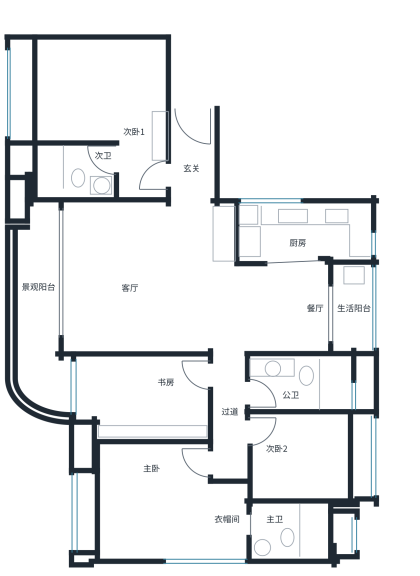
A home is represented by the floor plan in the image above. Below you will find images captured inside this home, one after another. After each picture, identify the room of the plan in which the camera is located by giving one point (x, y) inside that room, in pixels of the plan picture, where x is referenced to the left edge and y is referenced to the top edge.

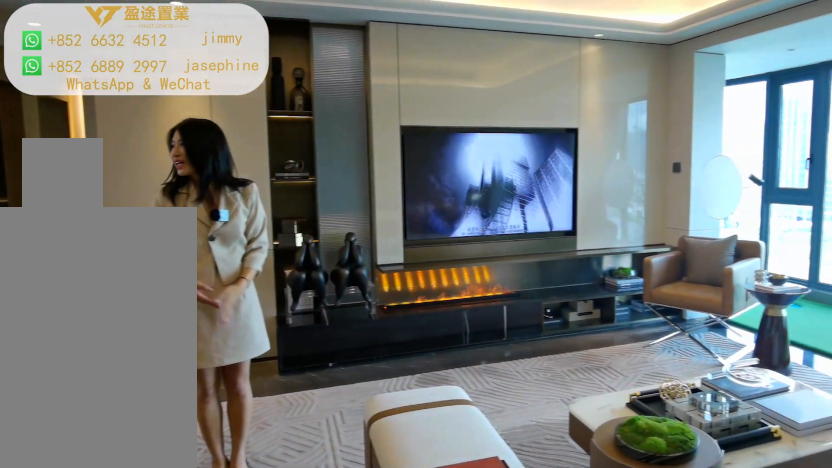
(138, 282)
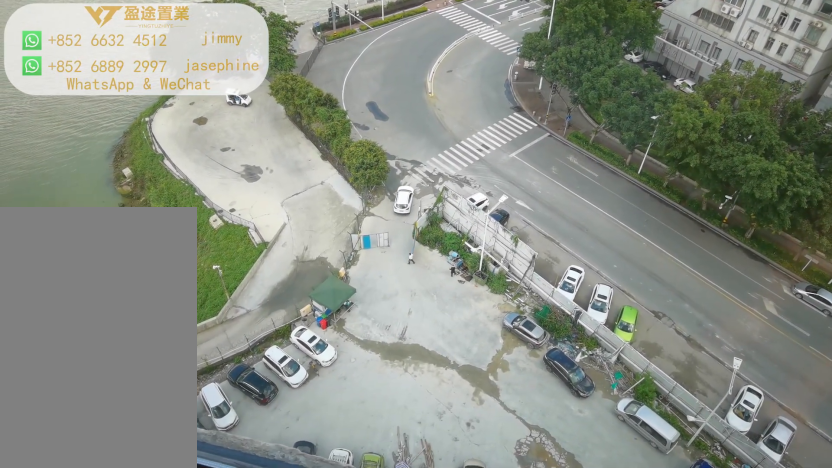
(34, 312)
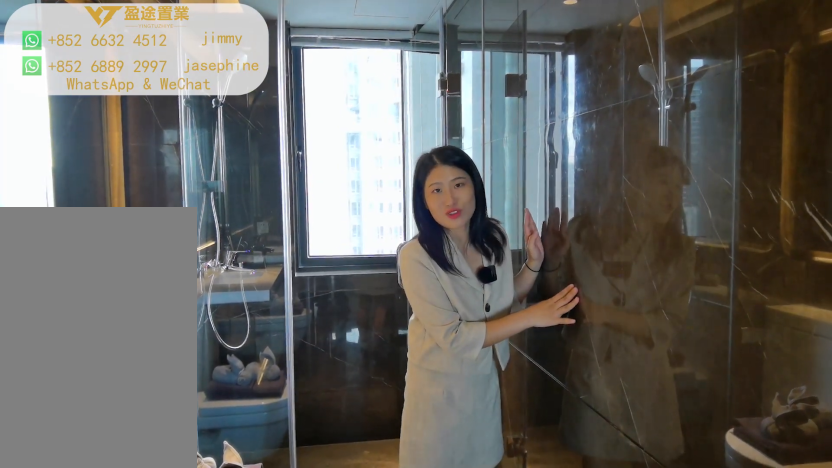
(300, 385)
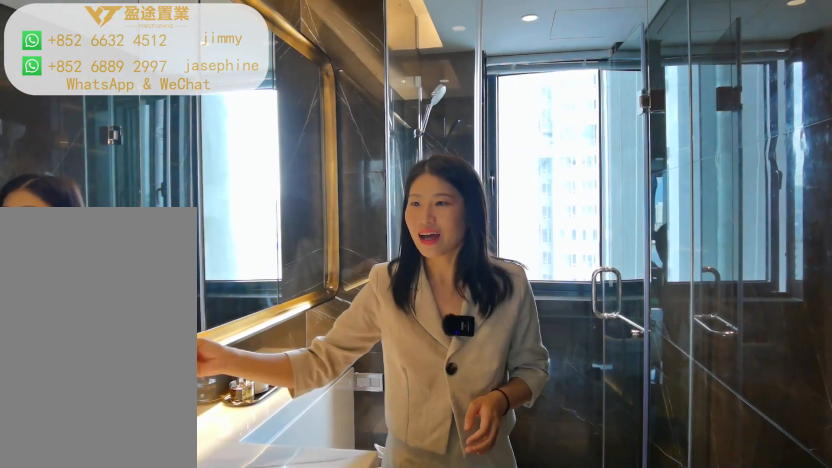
(300, 385)
